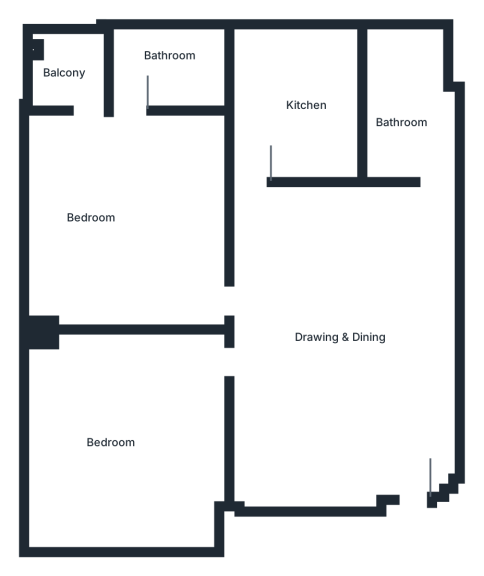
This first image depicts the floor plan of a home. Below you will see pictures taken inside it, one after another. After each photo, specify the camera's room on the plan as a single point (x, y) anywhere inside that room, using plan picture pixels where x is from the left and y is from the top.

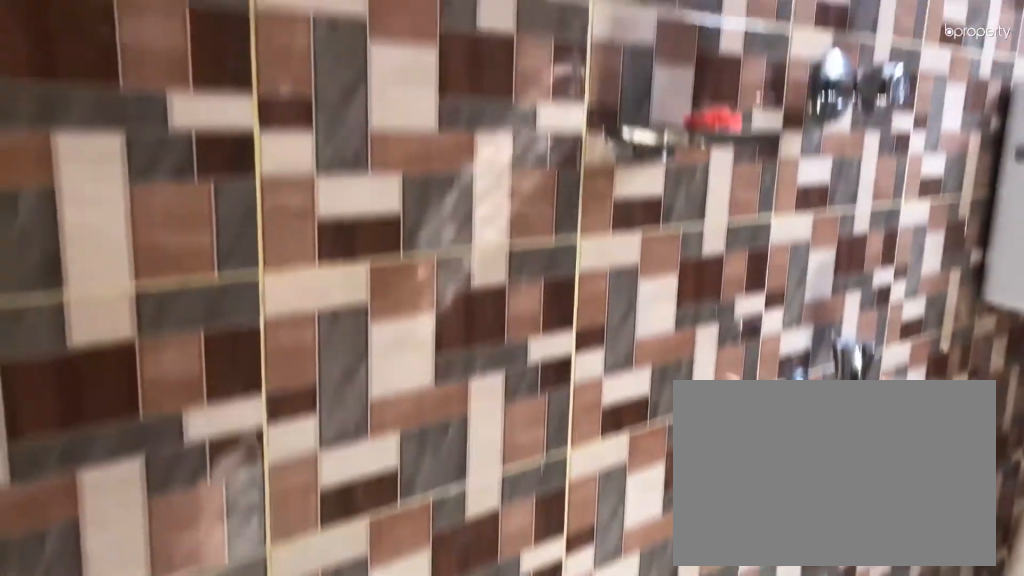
(414, 130)
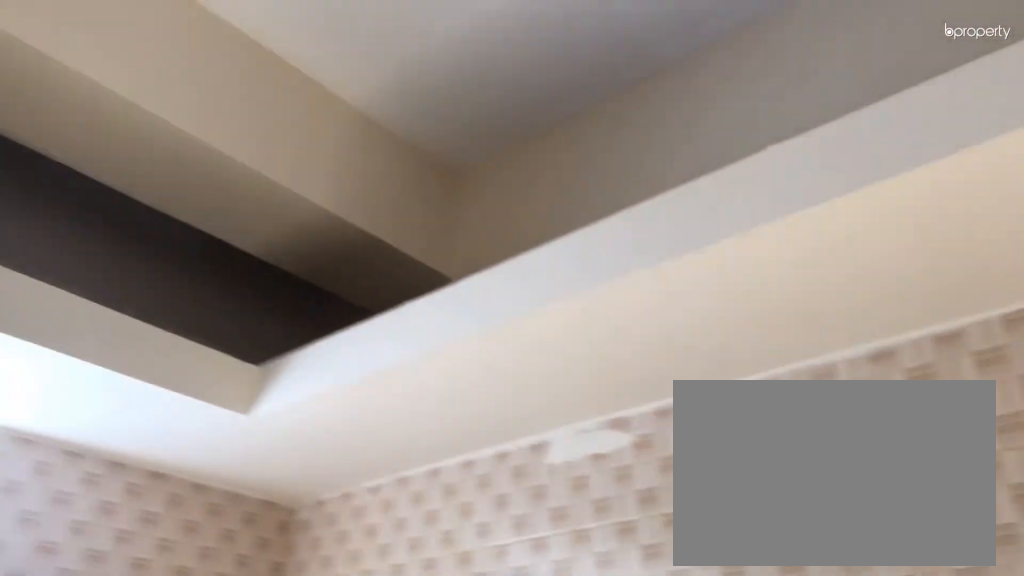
(297, 110)
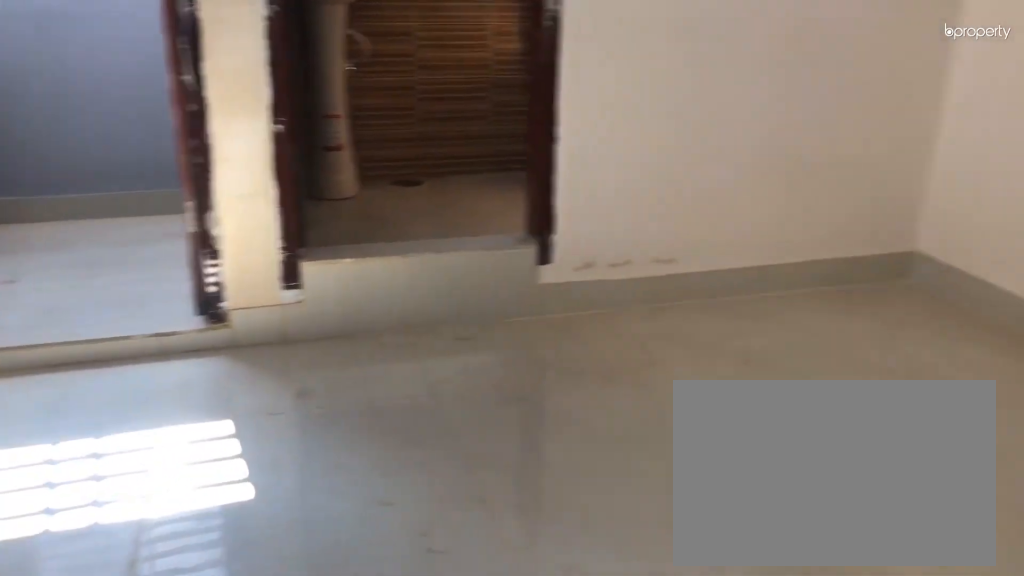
(131, 191)
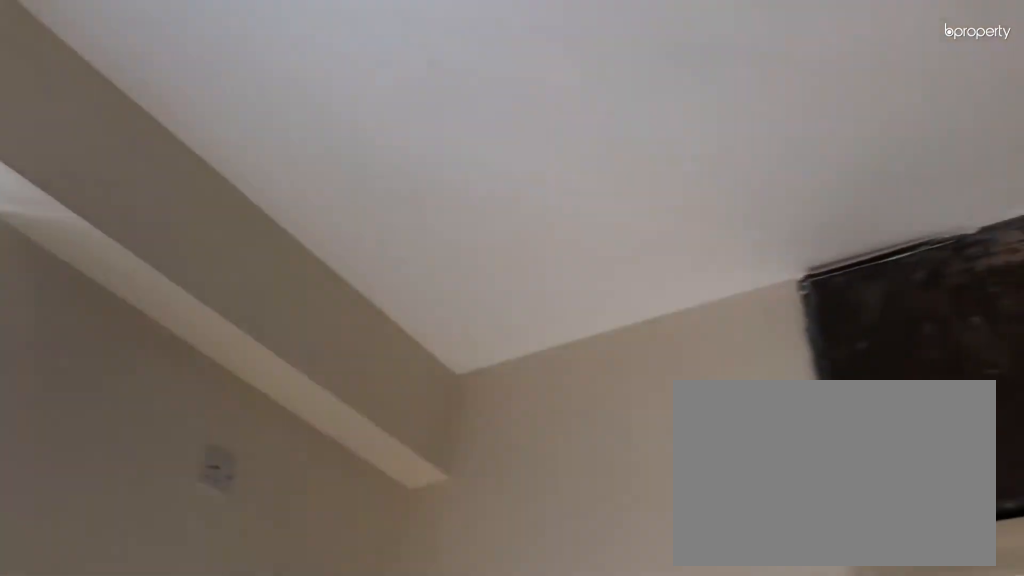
(133, 199)
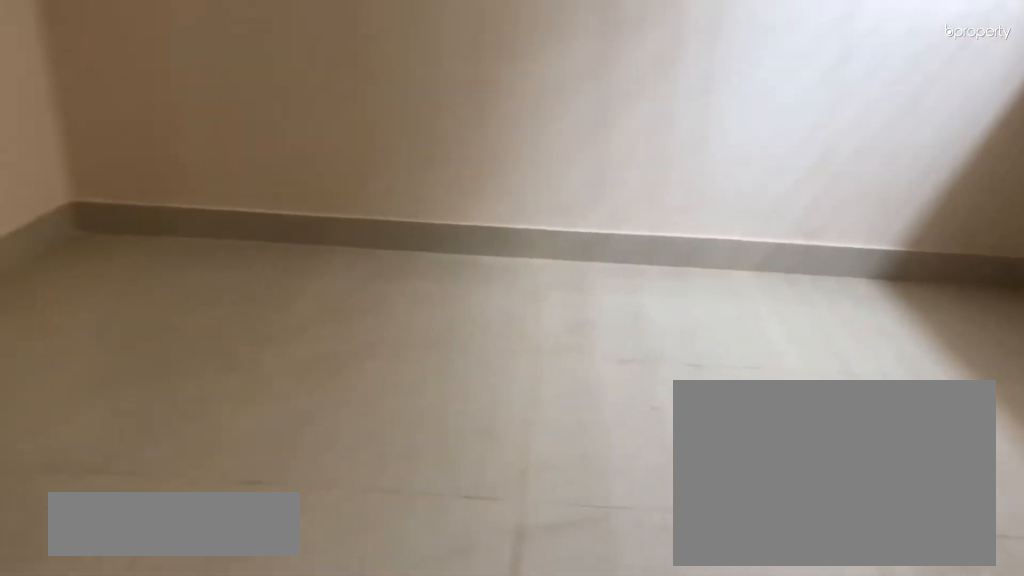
(127, 433)
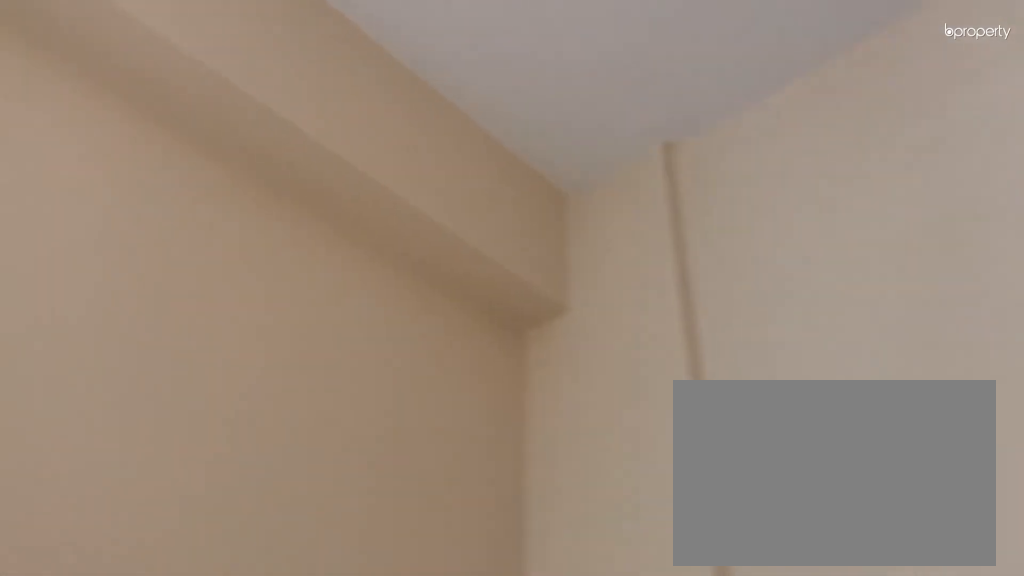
(127, 433)
